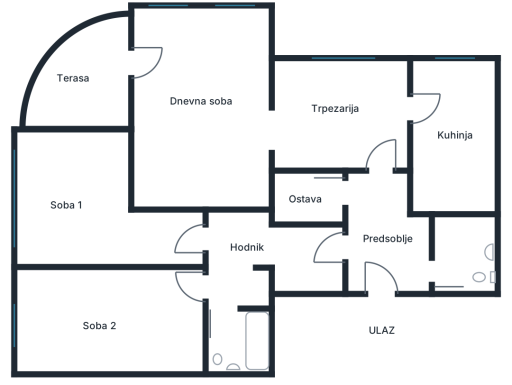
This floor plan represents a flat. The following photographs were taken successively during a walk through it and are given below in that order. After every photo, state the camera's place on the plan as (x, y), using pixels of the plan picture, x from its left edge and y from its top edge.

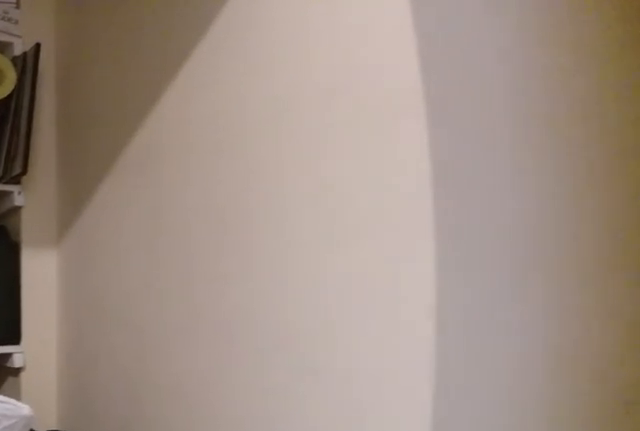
(360, 192)
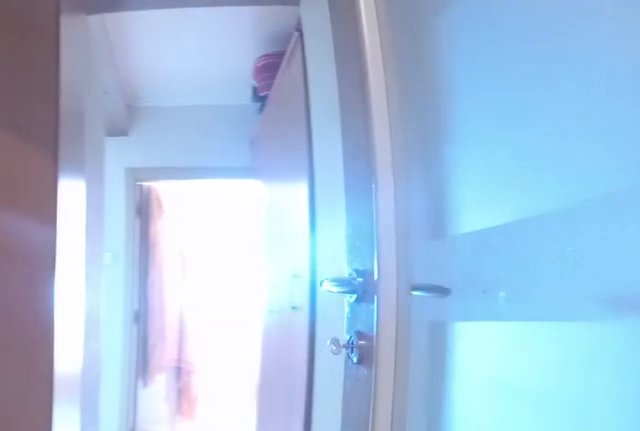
(373, 236)
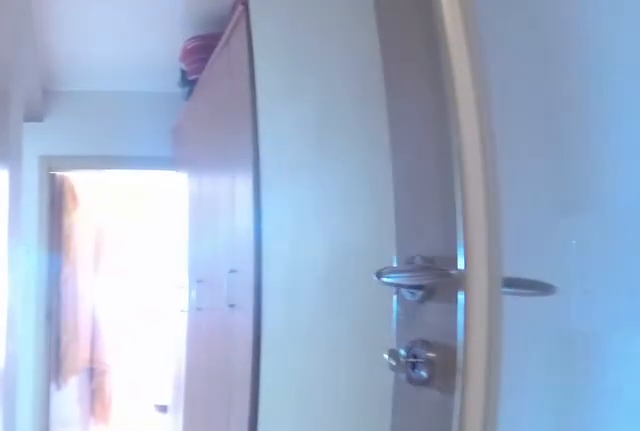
(362, 251)
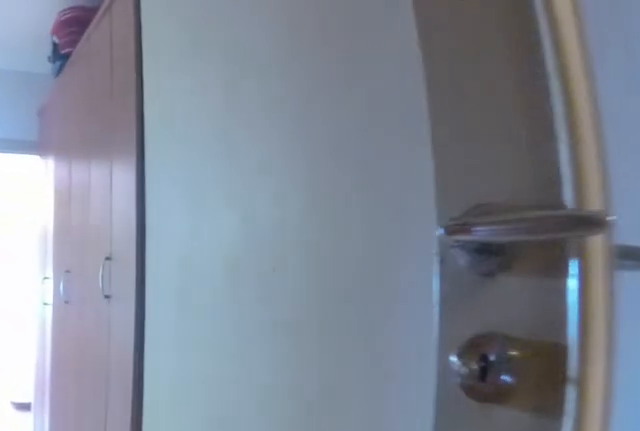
(350, 255)
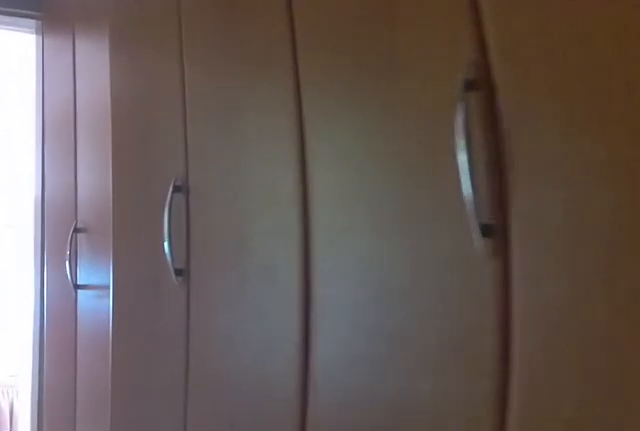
(293, 249)
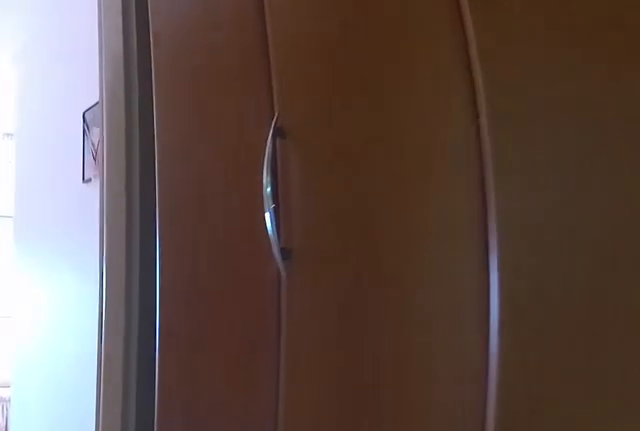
(266, 244)
